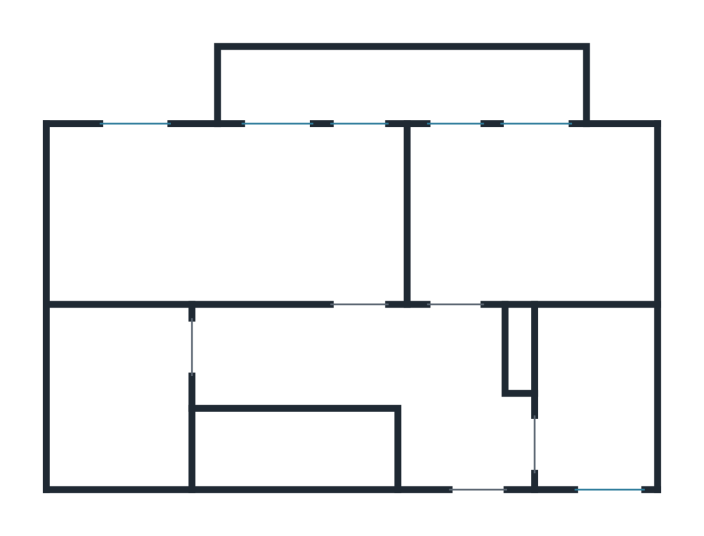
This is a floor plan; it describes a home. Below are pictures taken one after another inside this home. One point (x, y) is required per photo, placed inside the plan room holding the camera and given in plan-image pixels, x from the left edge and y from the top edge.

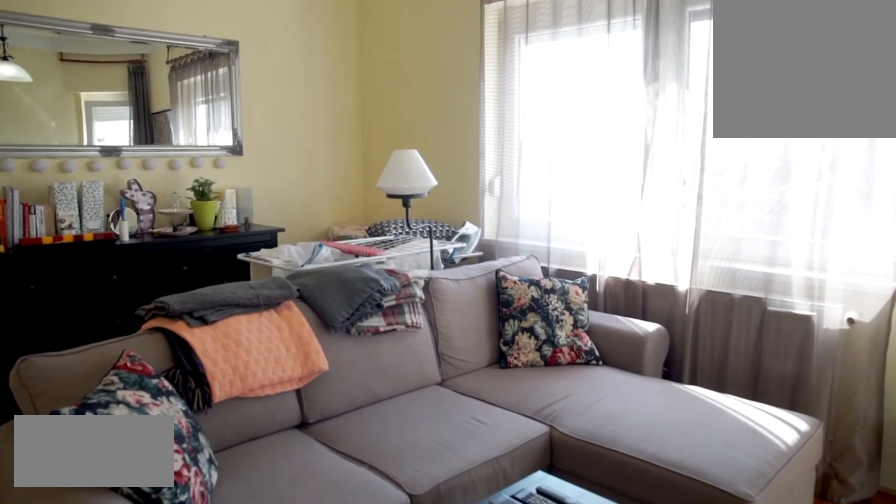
(227, 219)
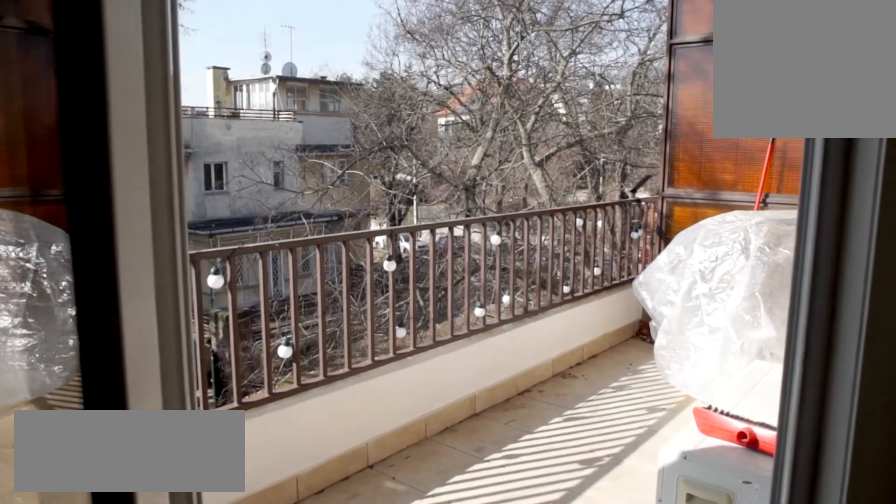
(396, 87)
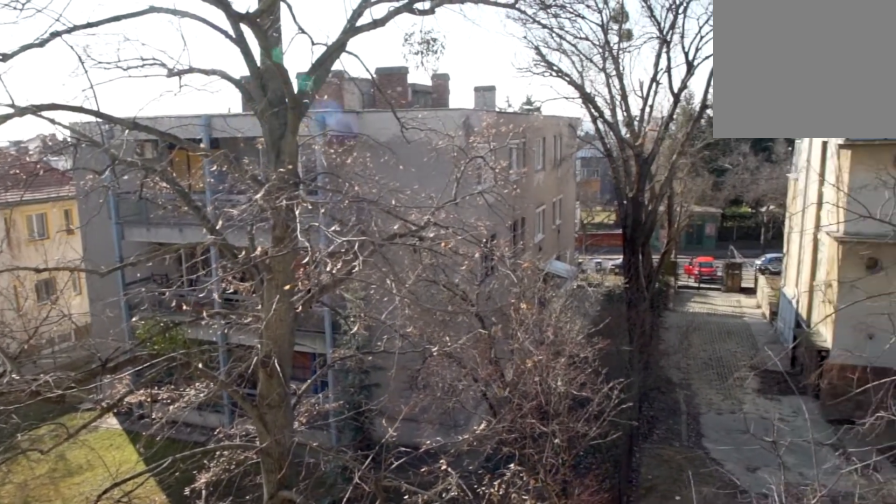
(395, 88)
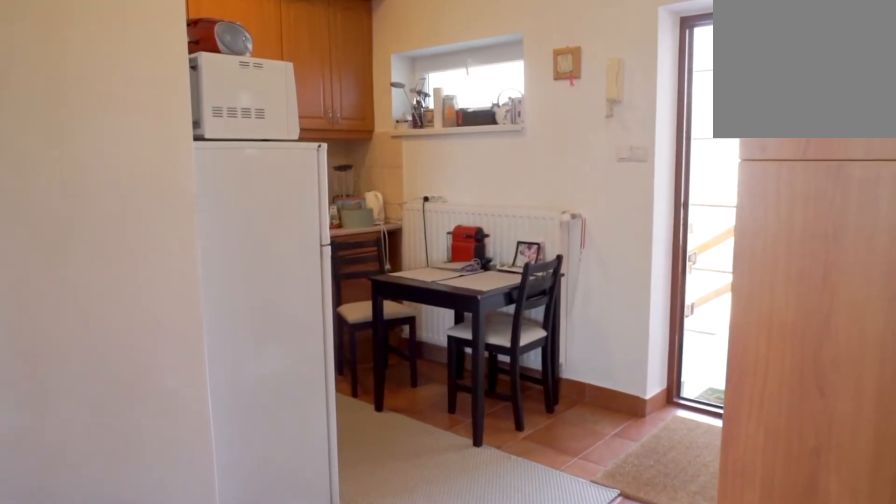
(397, 357)
